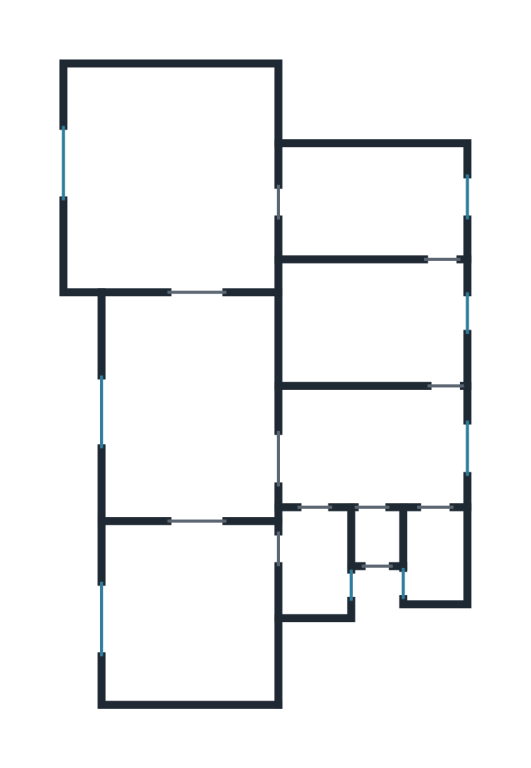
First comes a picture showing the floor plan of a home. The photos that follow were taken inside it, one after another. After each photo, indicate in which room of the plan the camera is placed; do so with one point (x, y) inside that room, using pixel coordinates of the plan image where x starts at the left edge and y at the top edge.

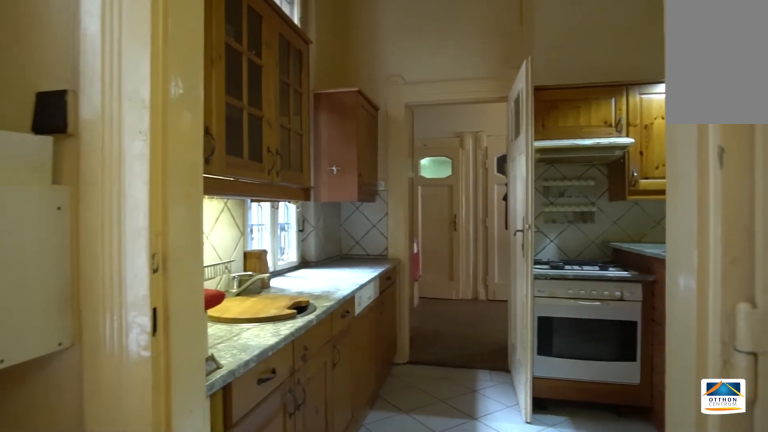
(385, 194)
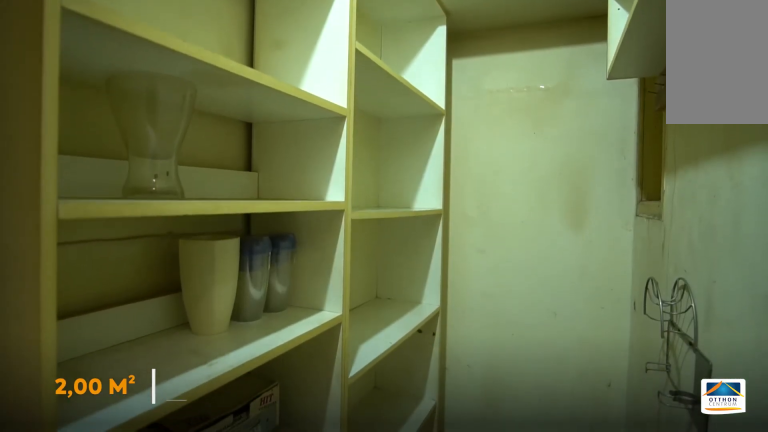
(439, 548)
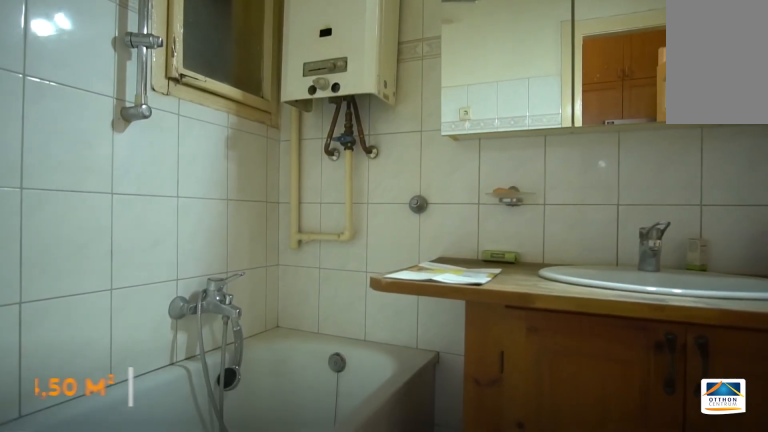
(311, 563)
